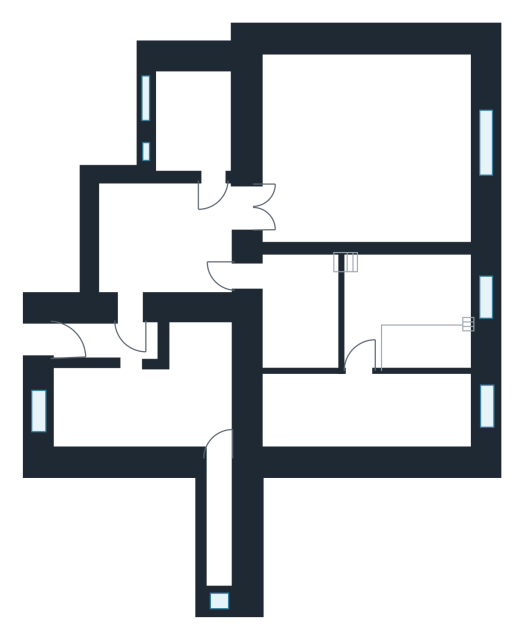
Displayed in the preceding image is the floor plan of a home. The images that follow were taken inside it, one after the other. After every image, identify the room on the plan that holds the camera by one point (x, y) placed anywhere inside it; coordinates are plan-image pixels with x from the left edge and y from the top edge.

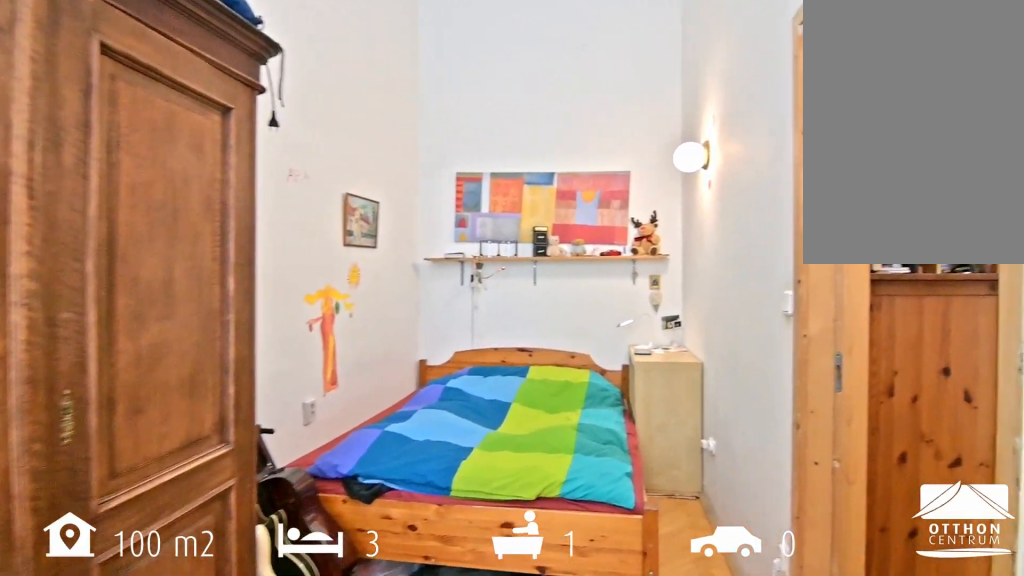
(366, 412)
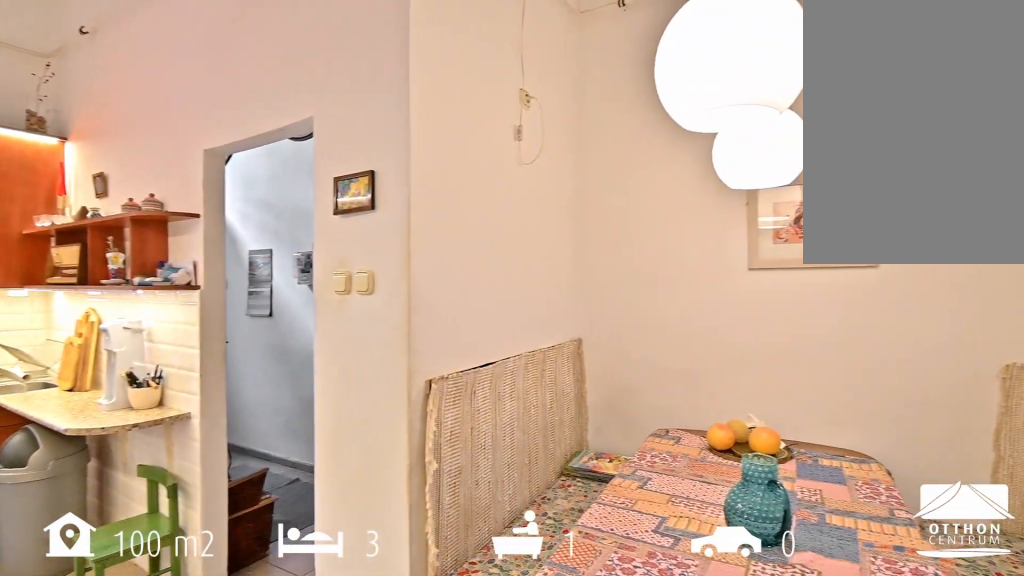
(163, 394)
